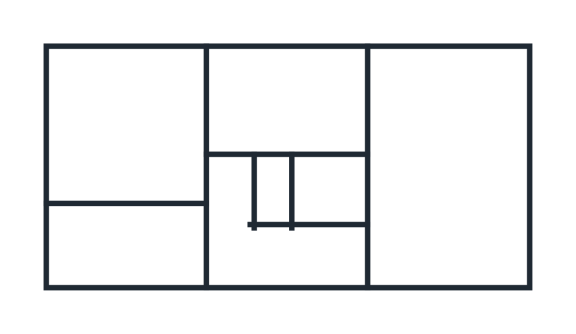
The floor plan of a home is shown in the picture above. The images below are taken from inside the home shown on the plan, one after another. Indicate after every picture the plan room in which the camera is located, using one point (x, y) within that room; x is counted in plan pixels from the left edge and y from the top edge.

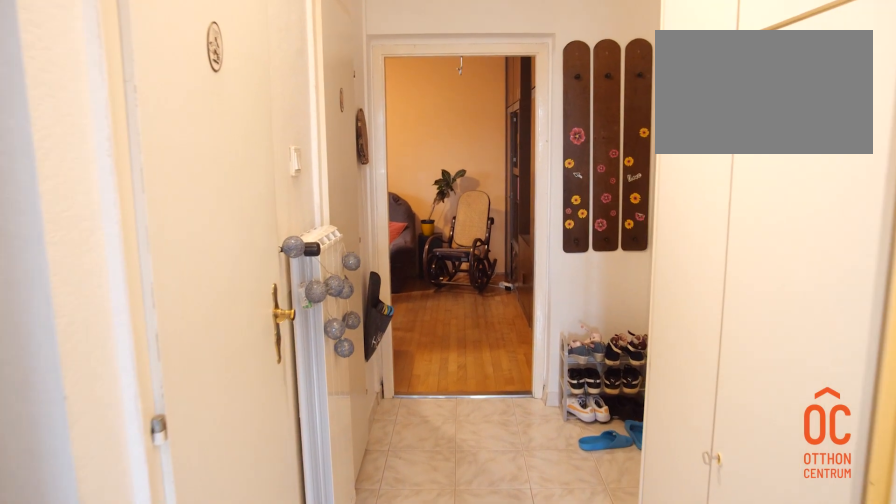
(243, 254)
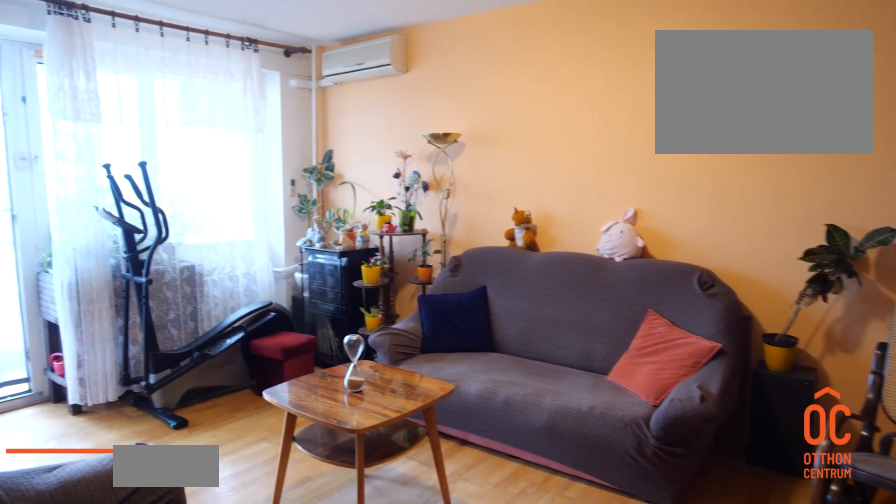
(447, 173)
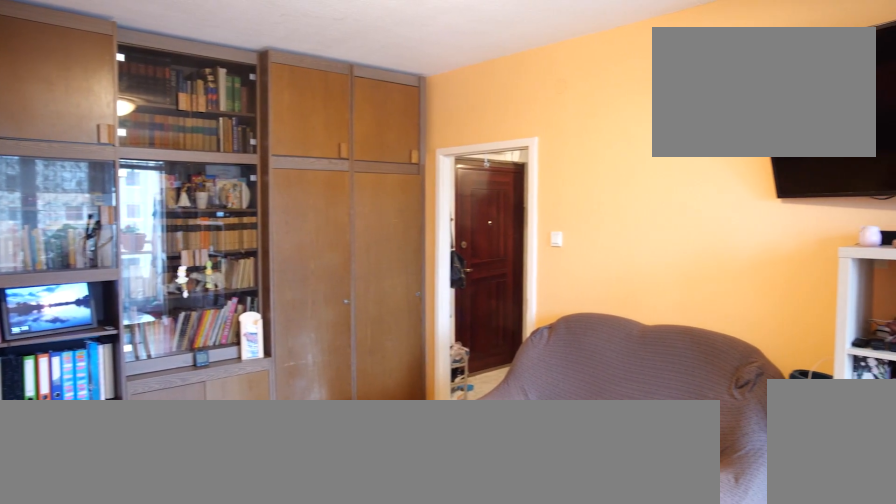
(448, 174)
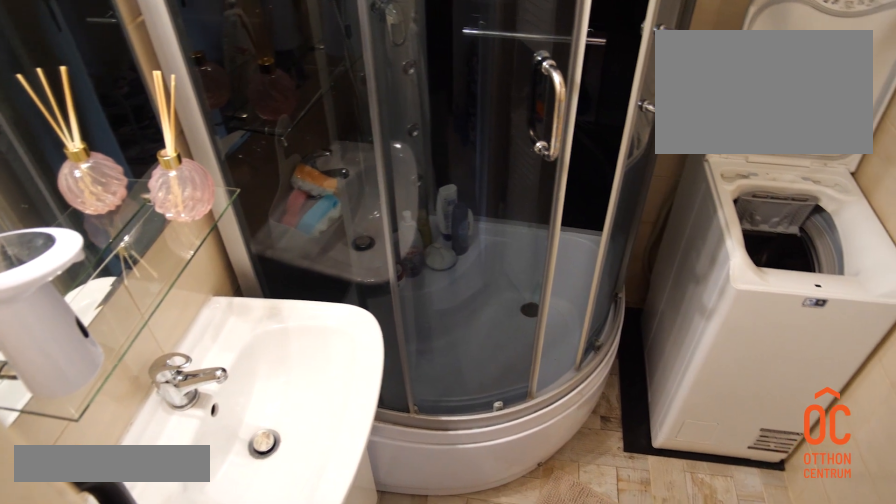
(331, 186)
